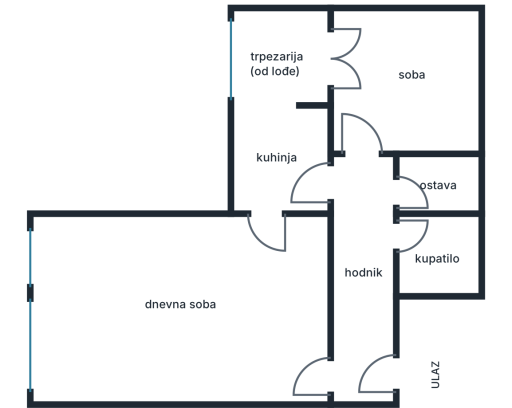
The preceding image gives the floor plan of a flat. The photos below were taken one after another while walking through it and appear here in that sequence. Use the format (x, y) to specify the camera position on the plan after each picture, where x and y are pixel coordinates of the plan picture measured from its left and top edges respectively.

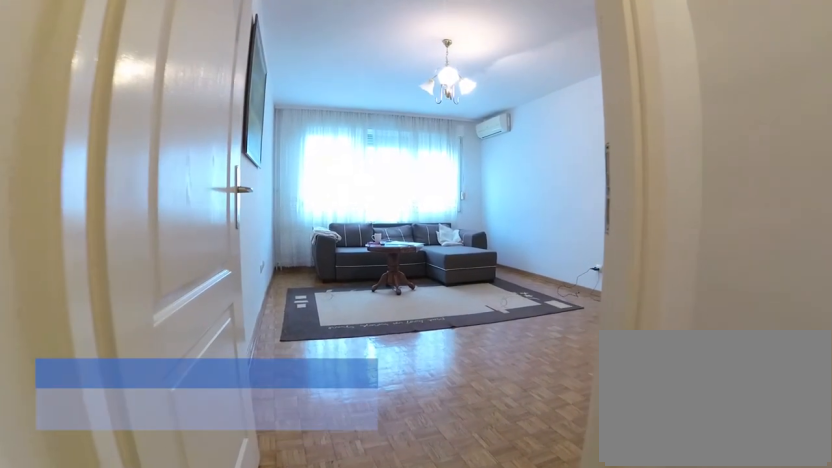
(368, 373)
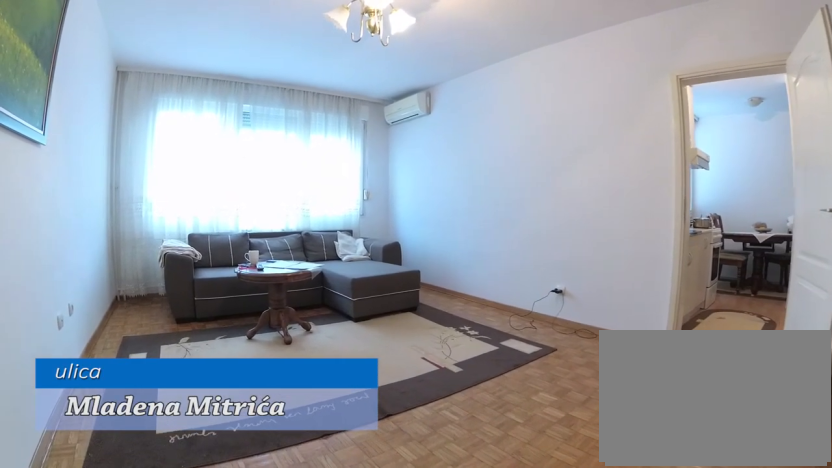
(289, 374)
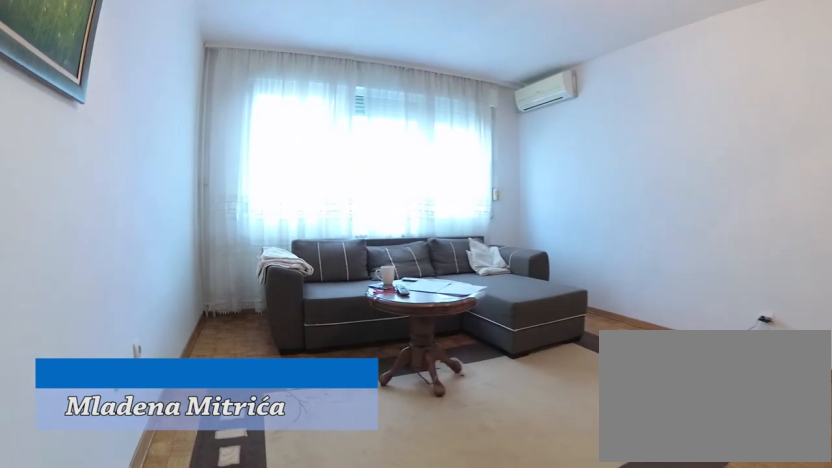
(216, 374)
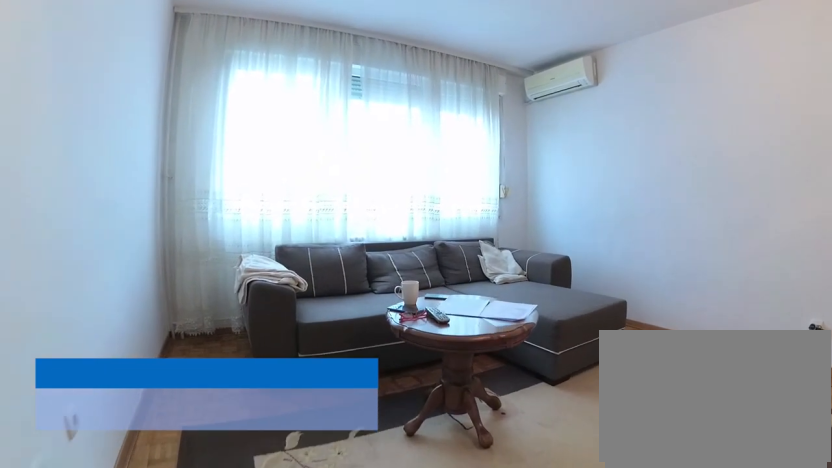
(178, 374)
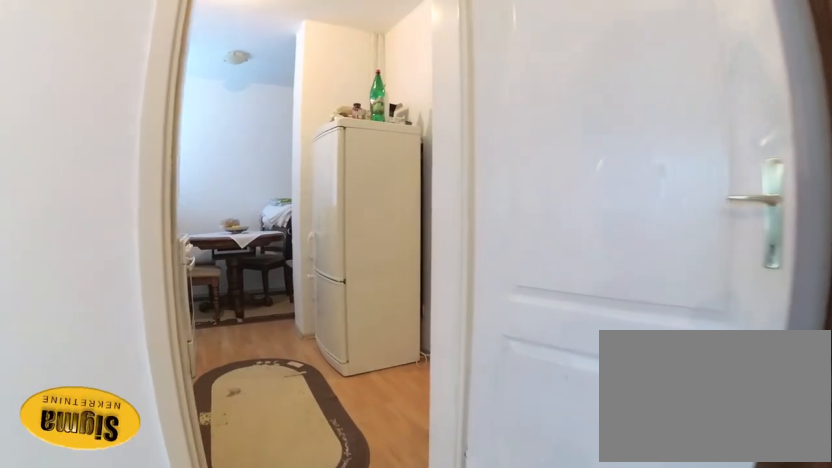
(255, 278)
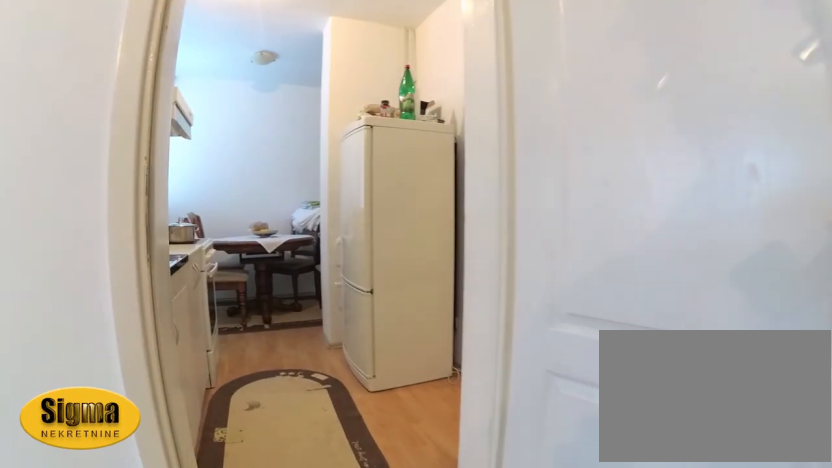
(259, 273)
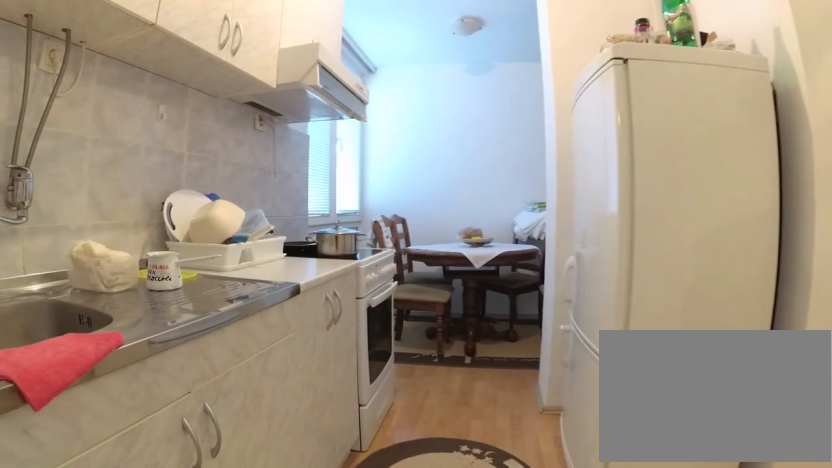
(272, 236)
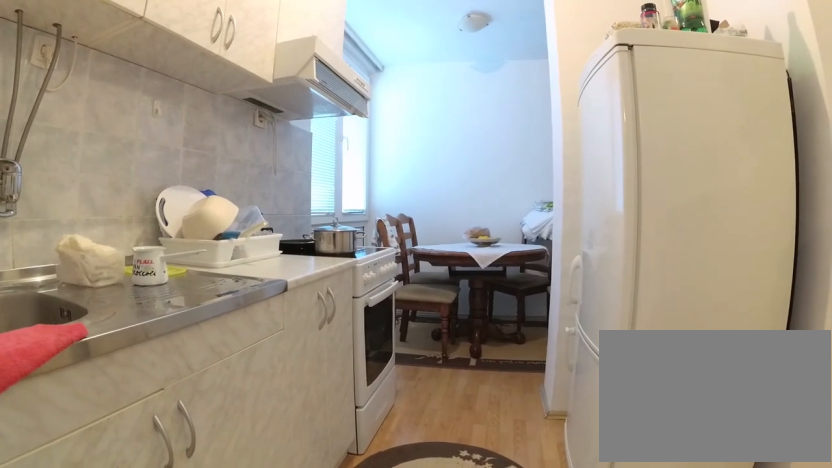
(272, 236)
